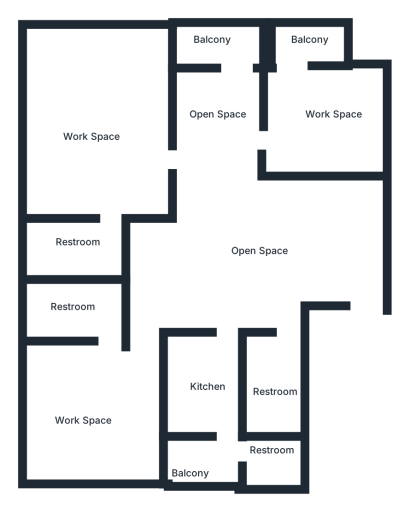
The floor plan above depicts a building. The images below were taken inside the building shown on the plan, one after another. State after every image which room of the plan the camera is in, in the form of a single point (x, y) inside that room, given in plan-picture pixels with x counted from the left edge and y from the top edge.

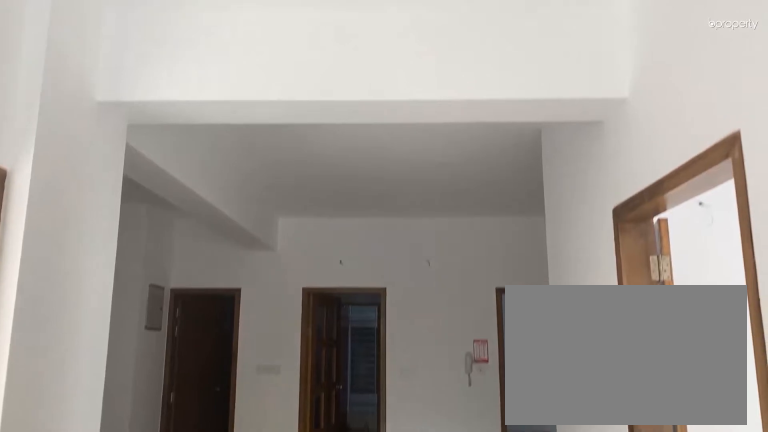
(225, 63)
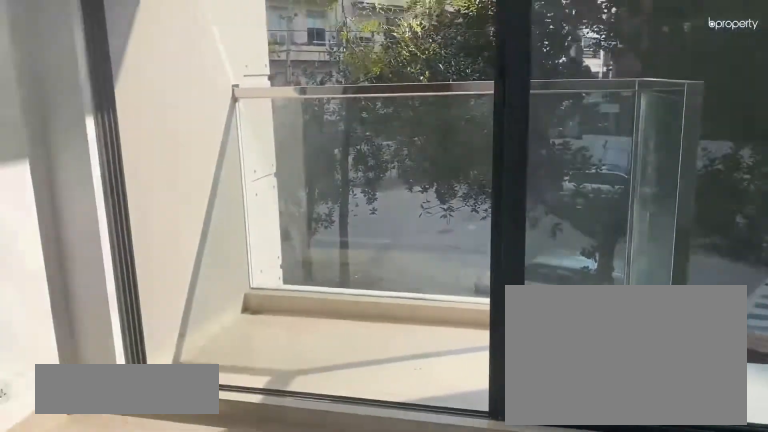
(323, 116)
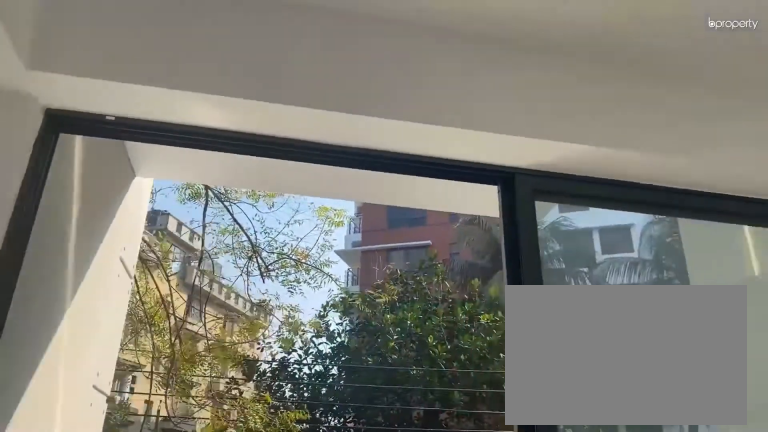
(323, 116)
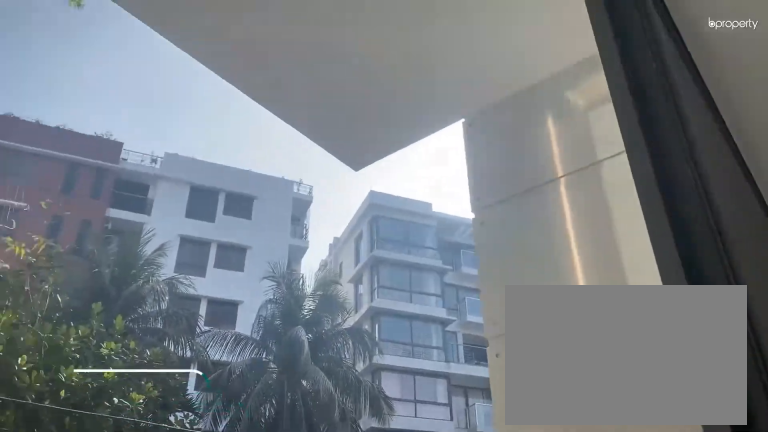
(303, 39)
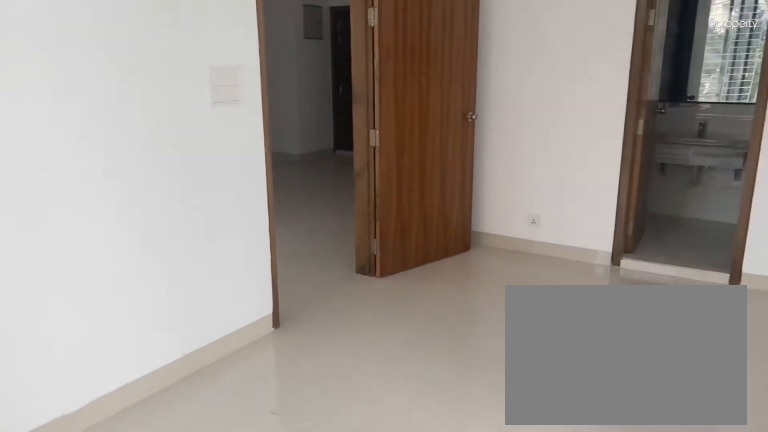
(100, 114)
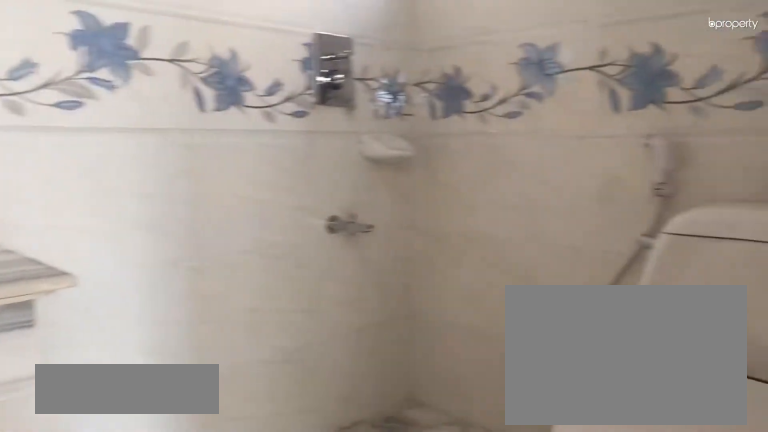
(81, 247)
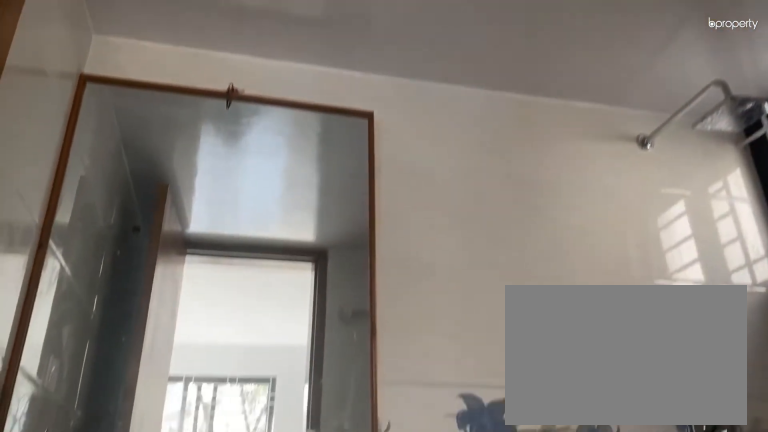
(81, 247)
